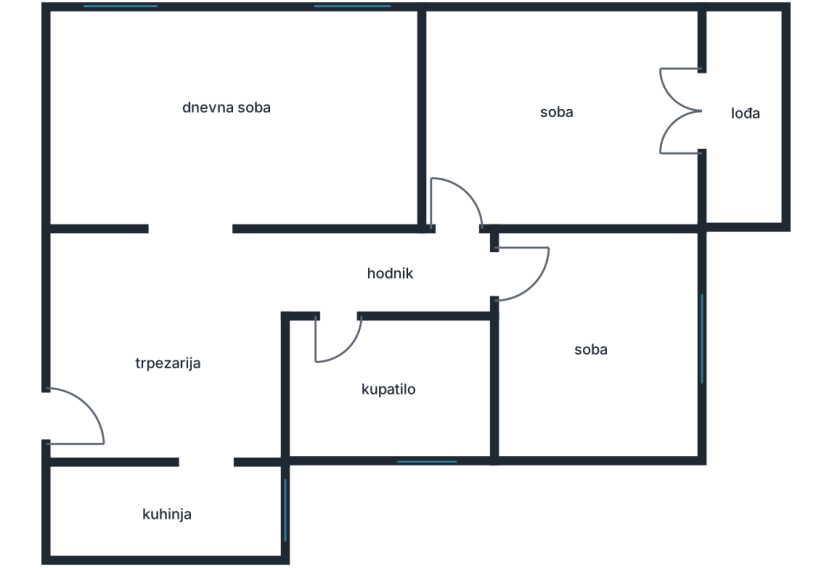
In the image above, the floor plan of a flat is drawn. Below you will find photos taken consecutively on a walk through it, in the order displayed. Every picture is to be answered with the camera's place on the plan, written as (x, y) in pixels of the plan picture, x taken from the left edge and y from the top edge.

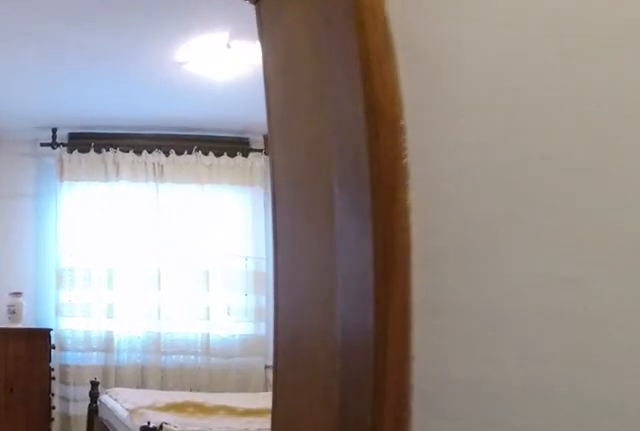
(404, 280)
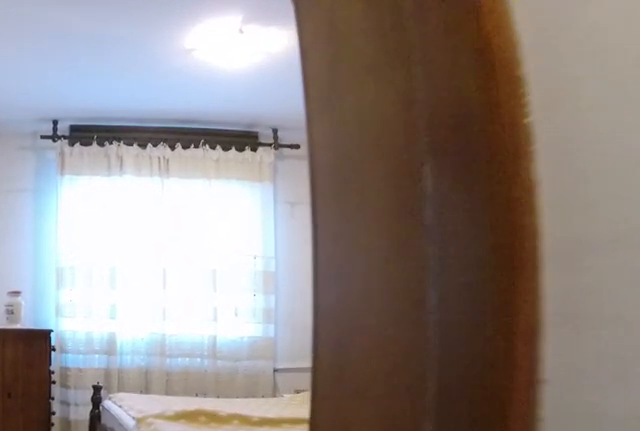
(414, 280)
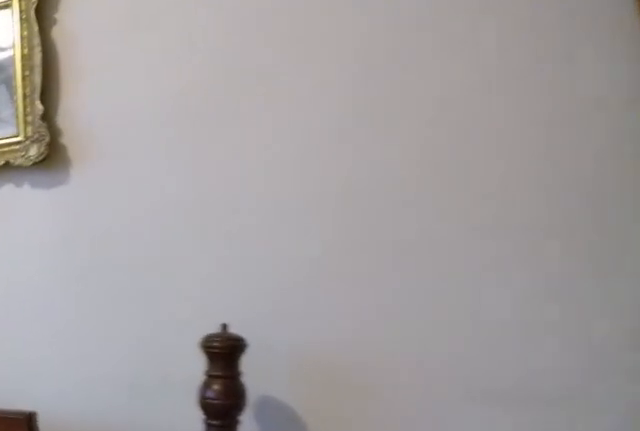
(525, 365)
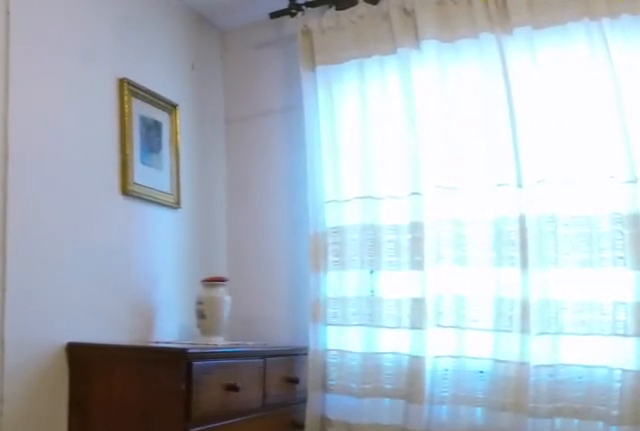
(521, 405)
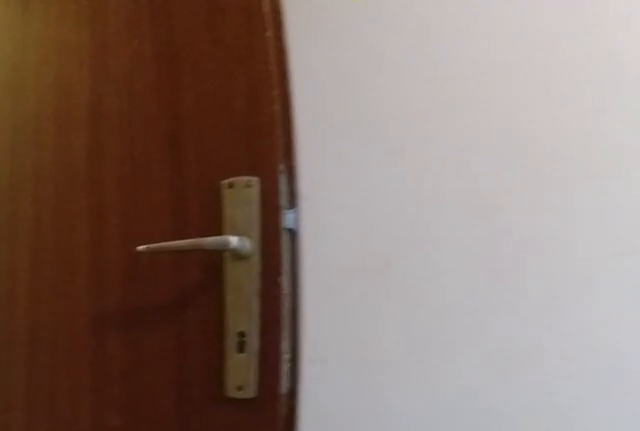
(551, 339)
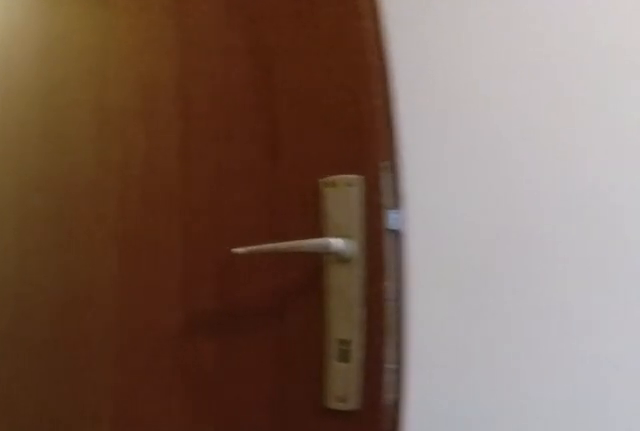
(554, 329)
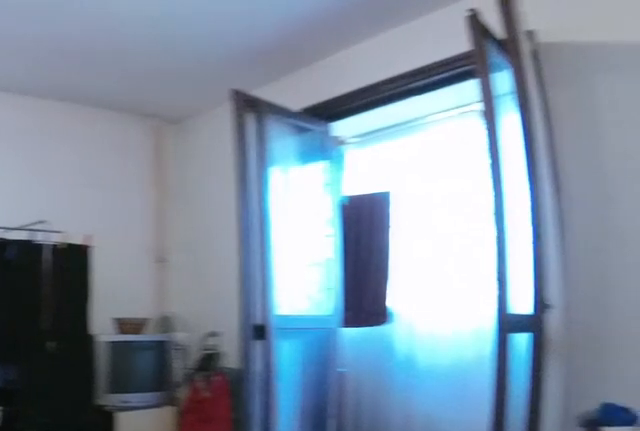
(454, 236)
